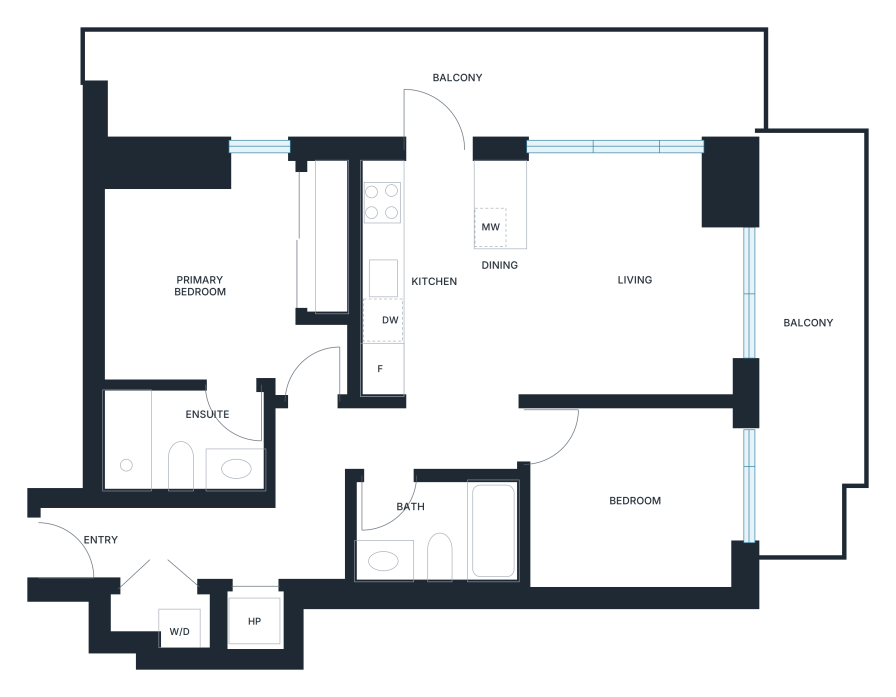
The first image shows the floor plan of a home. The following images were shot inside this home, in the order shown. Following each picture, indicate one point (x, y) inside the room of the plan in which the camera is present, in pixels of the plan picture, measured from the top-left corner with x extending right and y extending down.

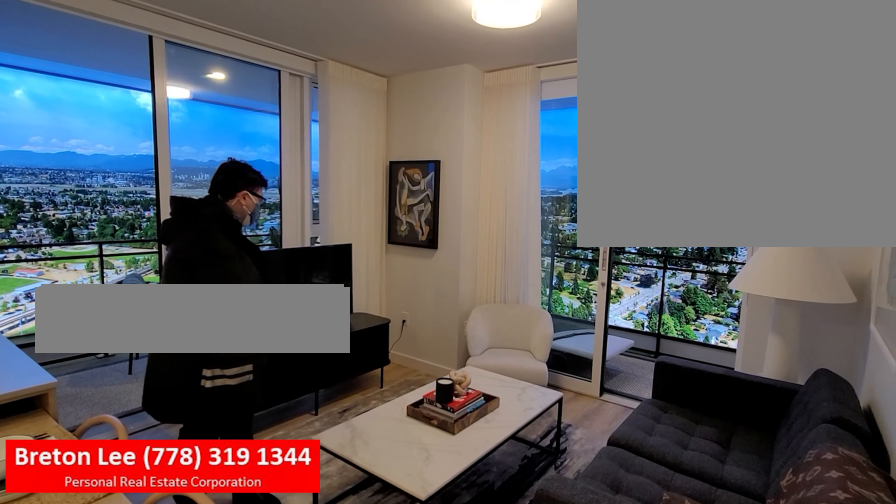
(642, 237)
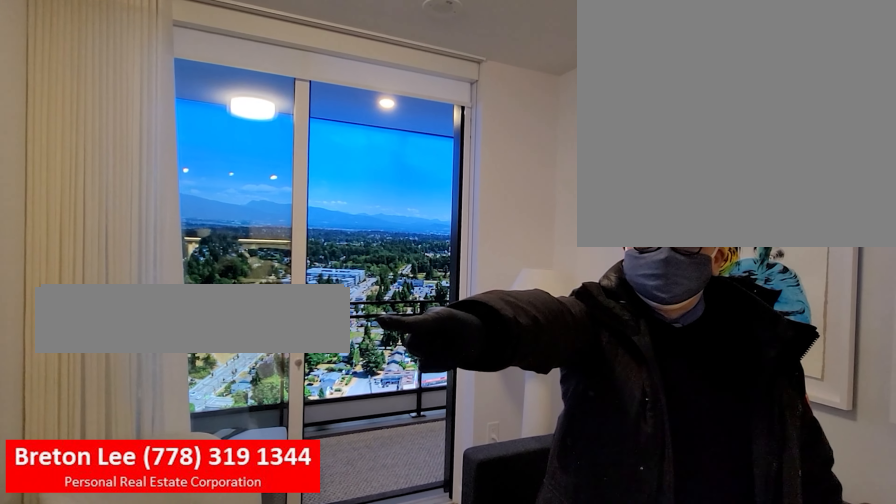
(642, 236)
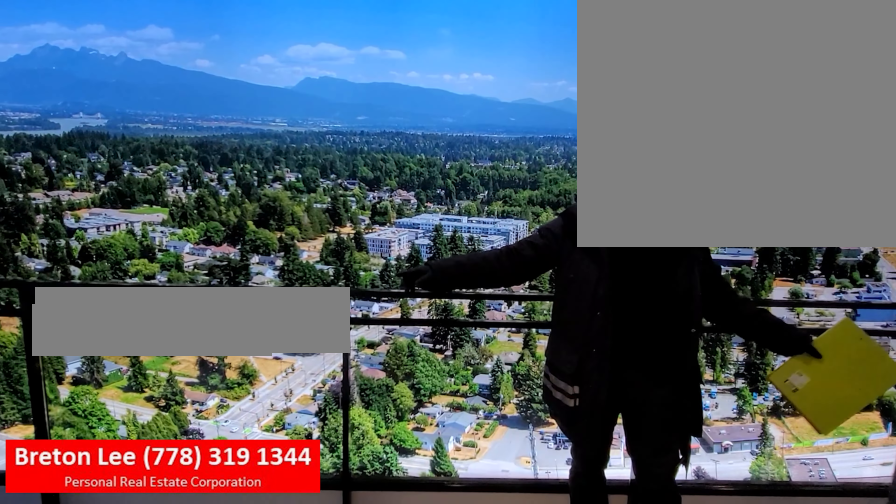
(812, 377)
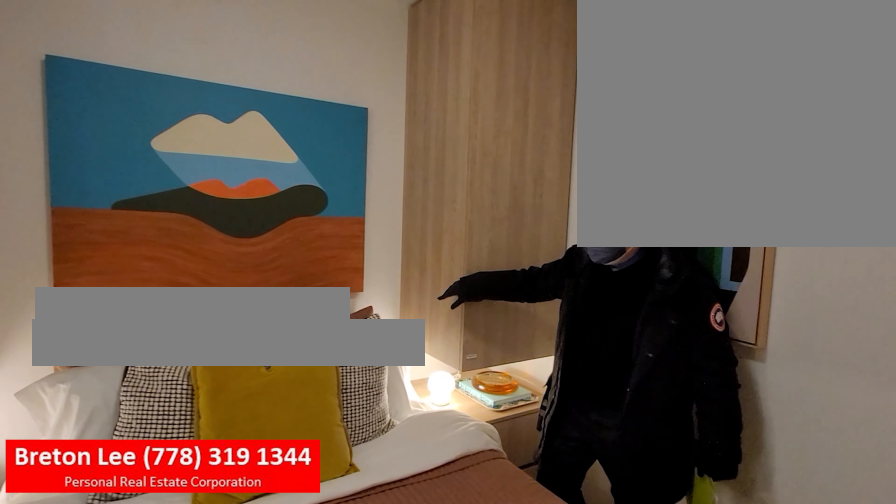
(192, 238)
